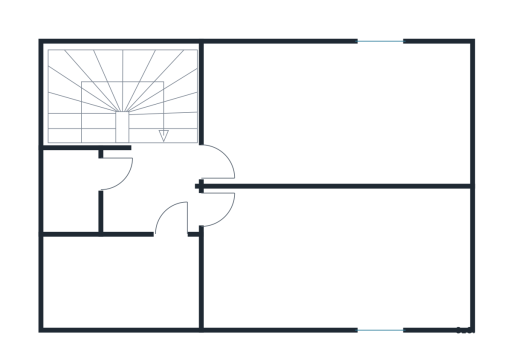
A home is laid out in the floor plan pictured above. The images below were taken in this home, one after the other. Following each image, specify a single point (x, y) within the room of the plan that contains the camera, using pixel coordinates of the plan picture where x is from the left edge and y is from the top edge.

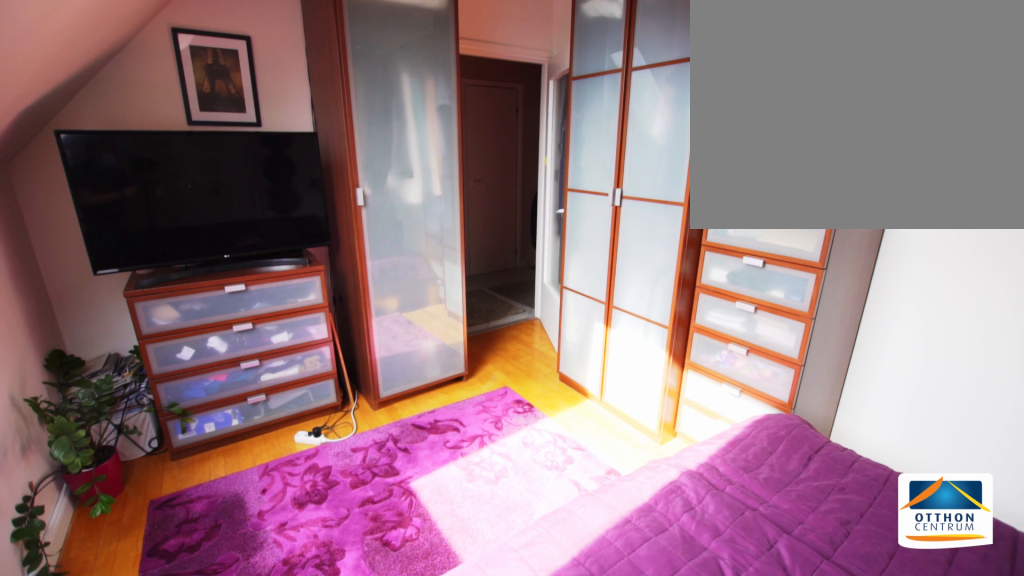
(341, 278)
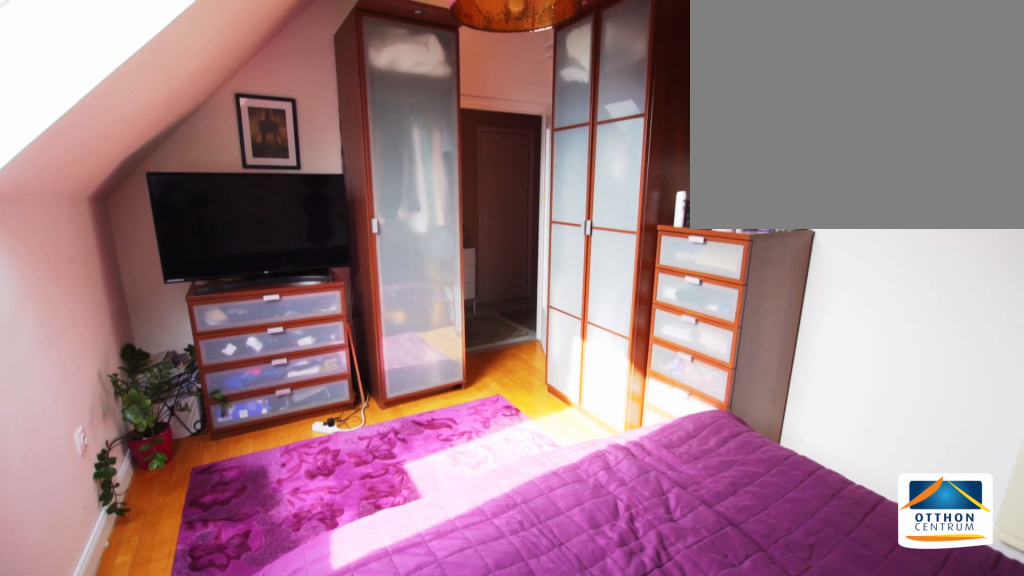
(341, 277)
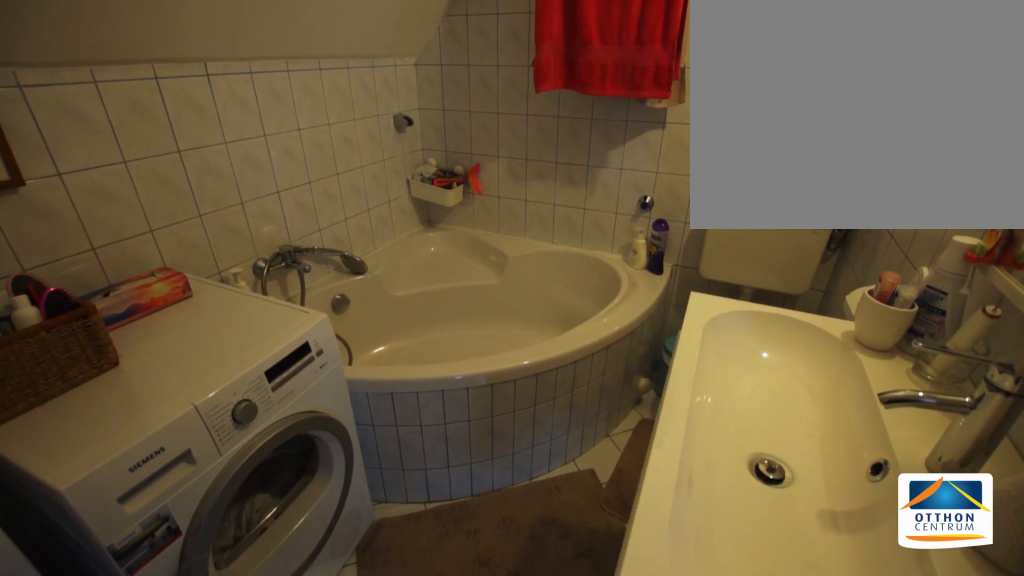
(114, 278)
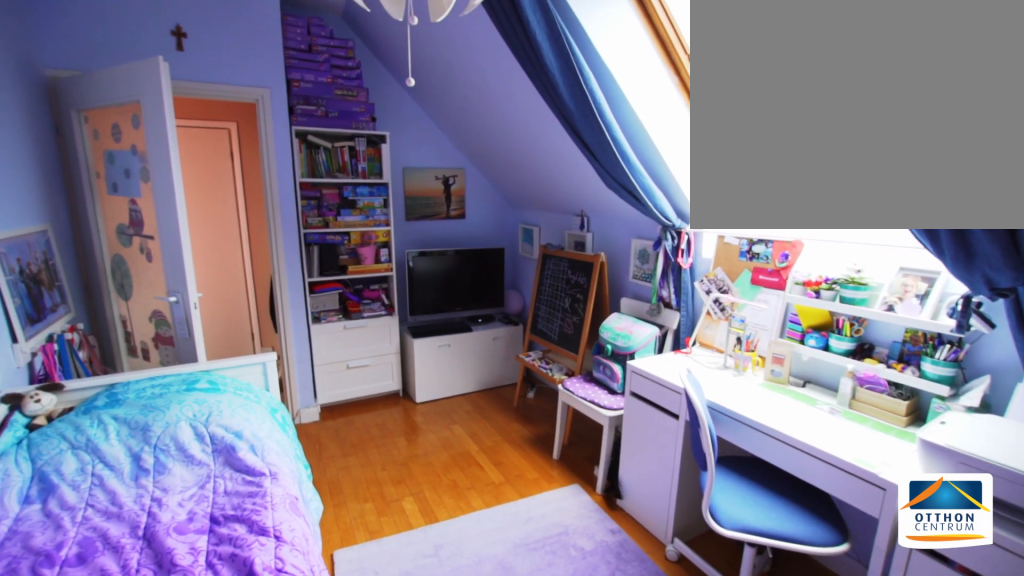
(339, 118)
